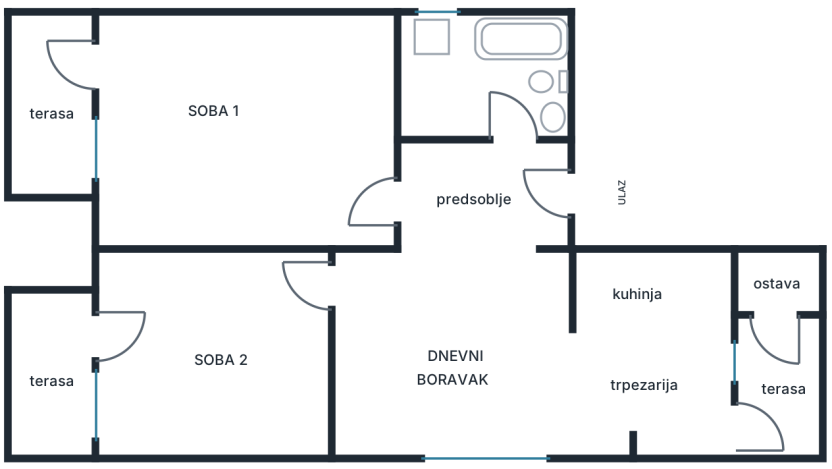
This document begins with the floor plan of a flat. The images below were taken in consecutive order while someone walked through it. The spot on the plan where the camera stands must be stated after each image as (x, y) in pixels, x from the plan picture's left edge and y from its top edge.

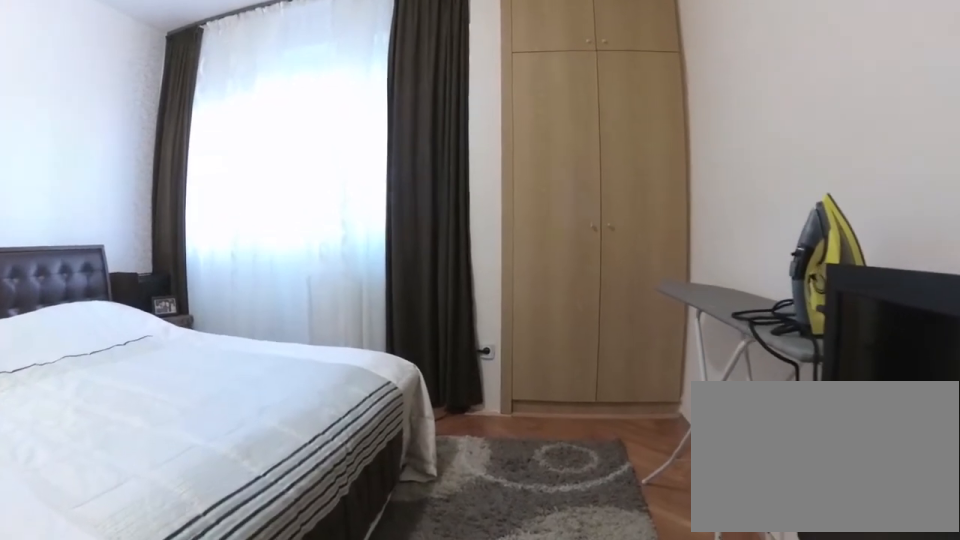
(284, 305)
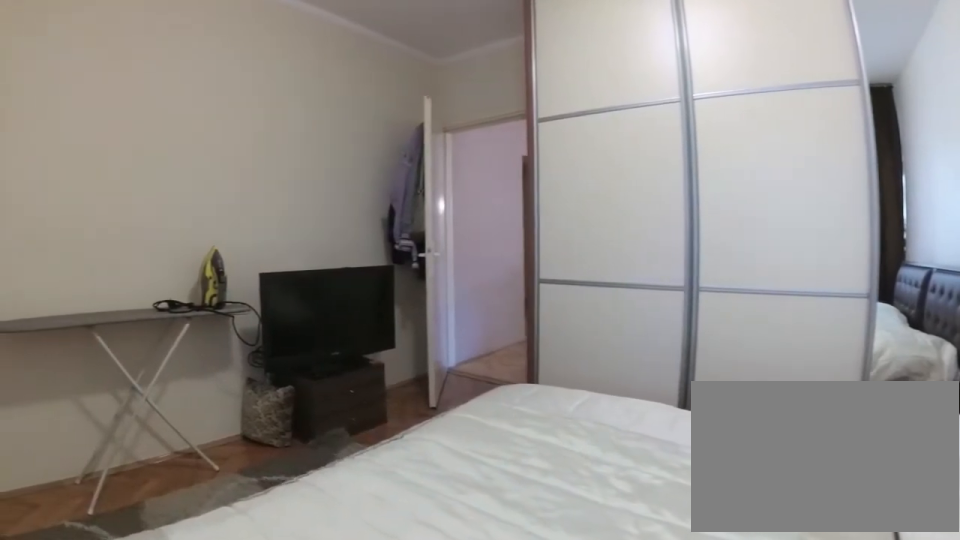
(122, 393)
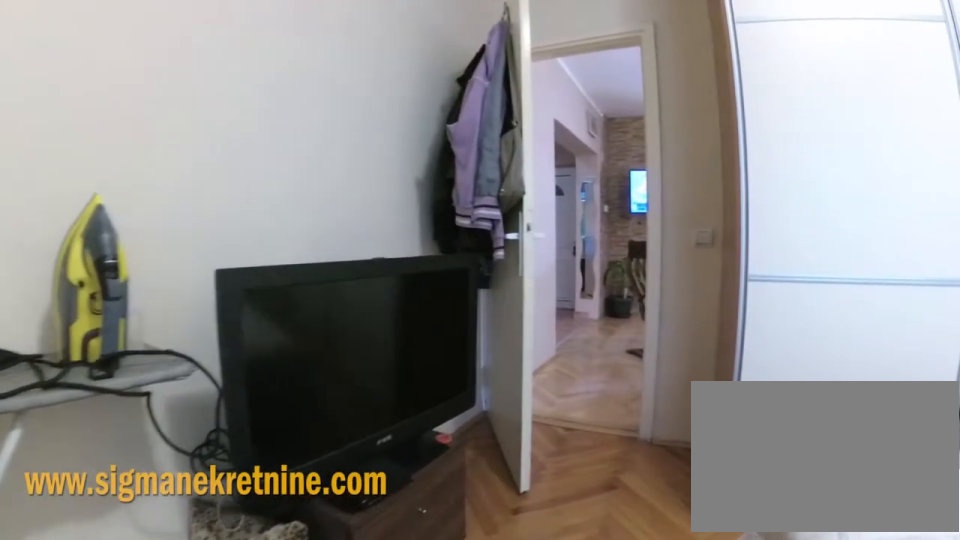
(179, 324)
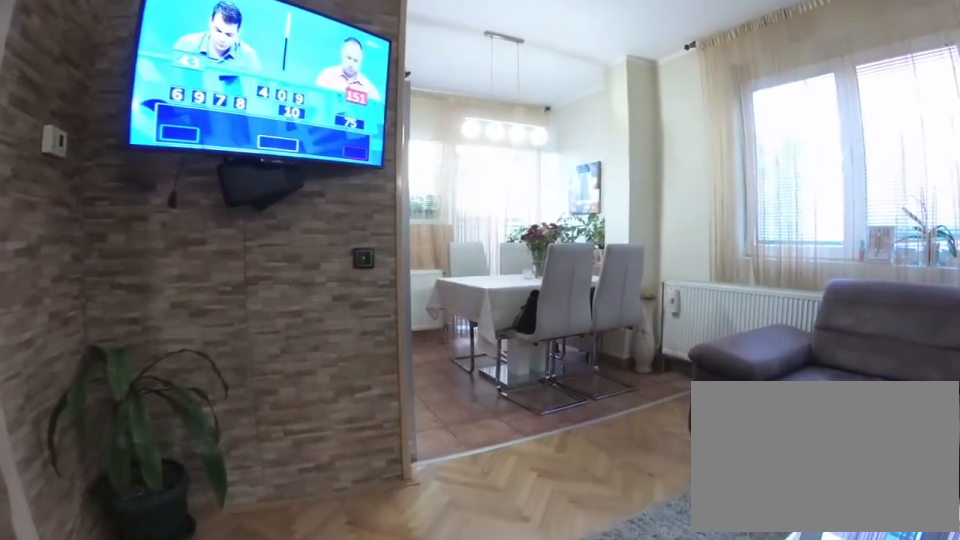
(399, 322)
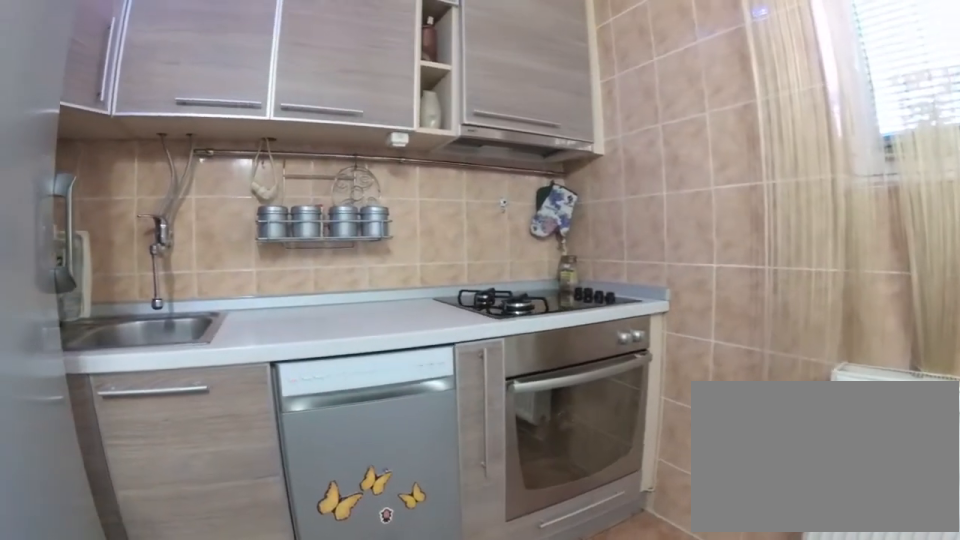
(604, 405)
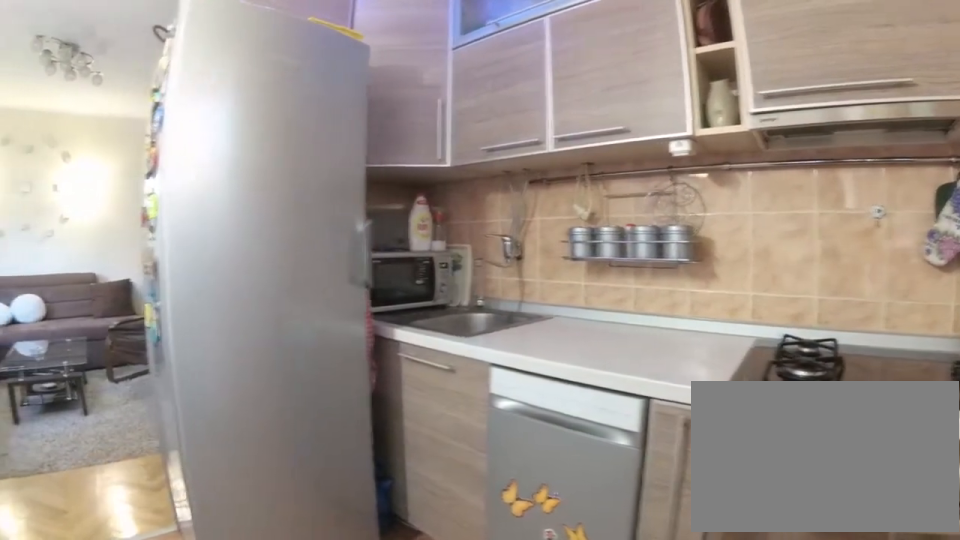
(700, 374)
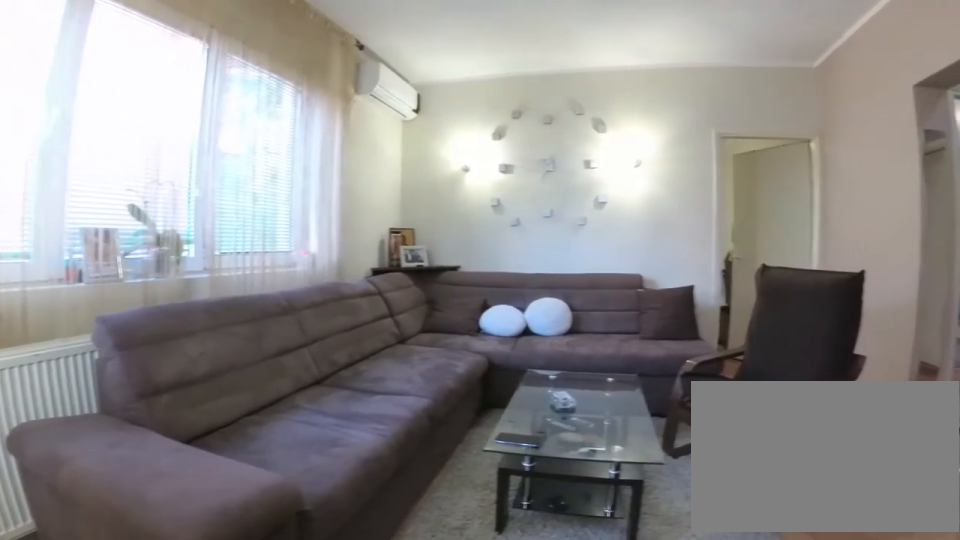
(601, 368)
